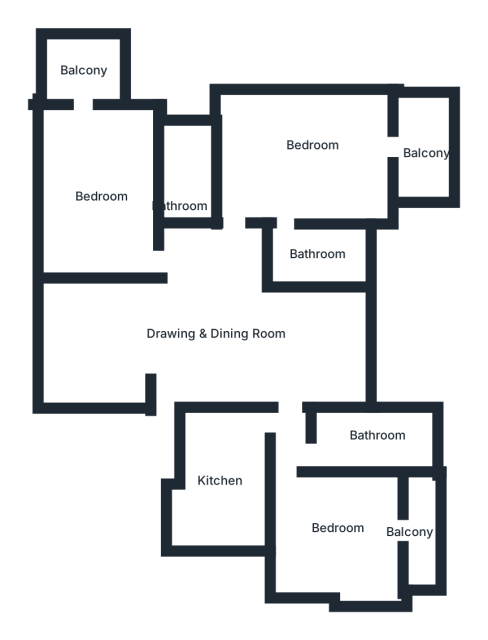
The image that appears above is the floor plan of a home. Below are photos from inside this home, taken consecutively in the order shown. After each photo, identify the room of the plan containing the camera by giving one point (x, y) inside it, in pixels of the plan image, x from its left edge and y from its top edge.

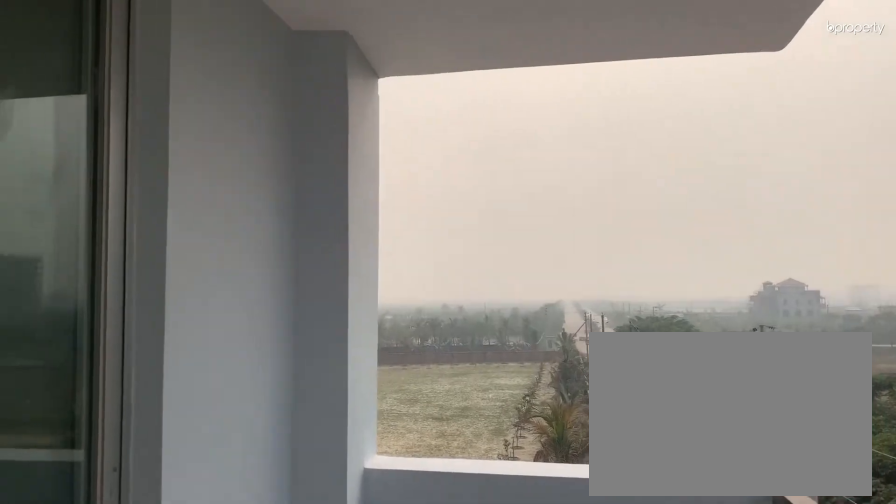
(426, 151)
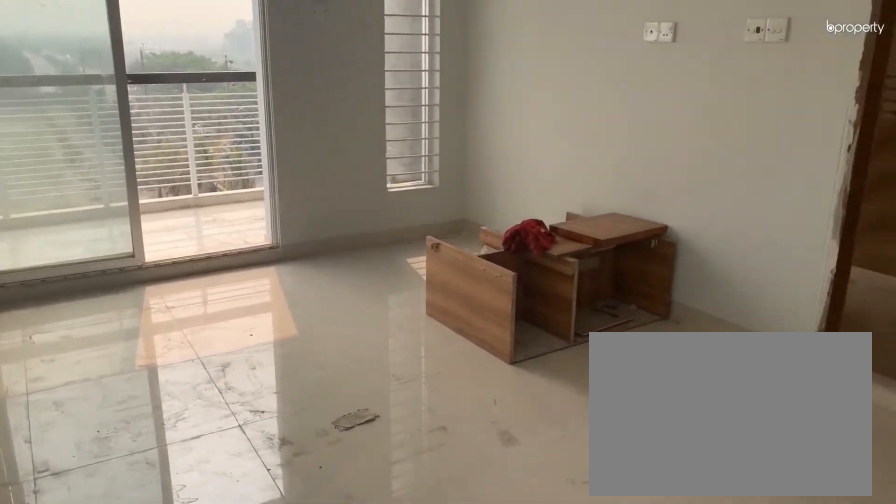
(105, 183)
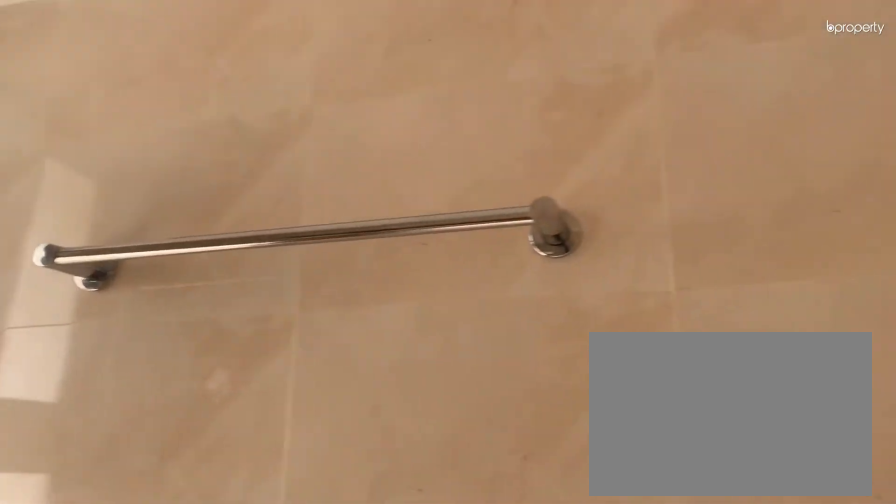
(190, 182)
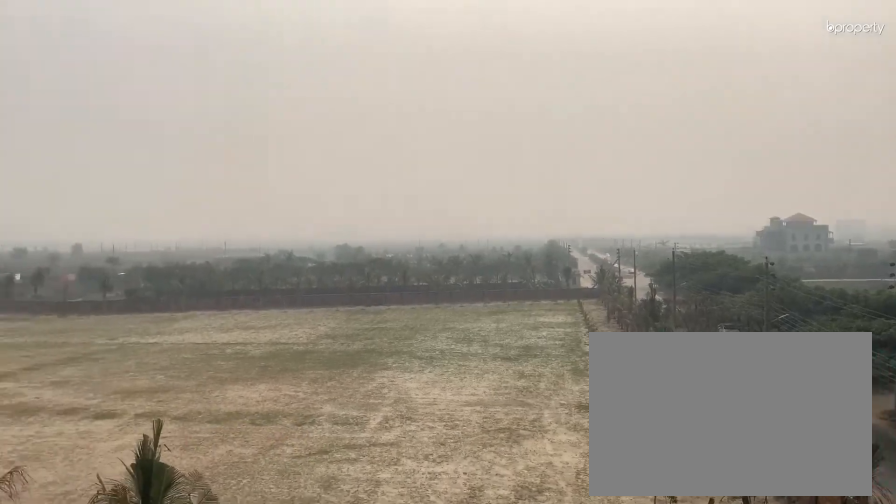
(86, 70)
